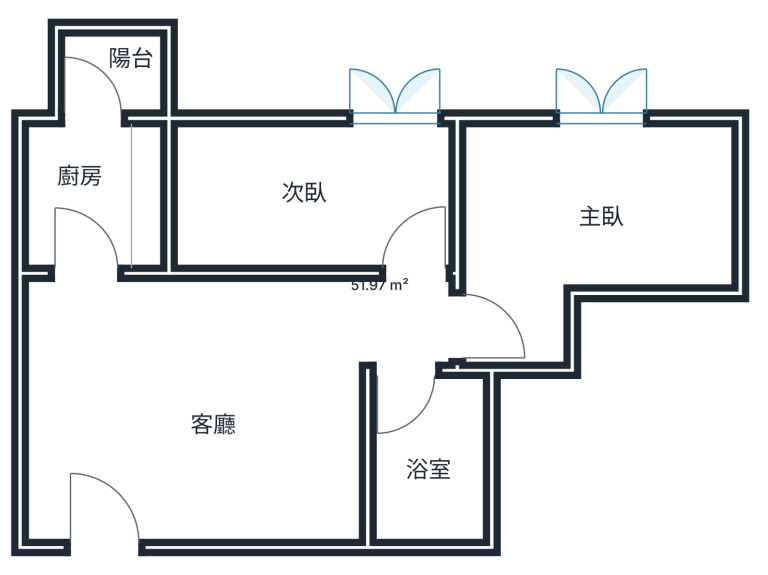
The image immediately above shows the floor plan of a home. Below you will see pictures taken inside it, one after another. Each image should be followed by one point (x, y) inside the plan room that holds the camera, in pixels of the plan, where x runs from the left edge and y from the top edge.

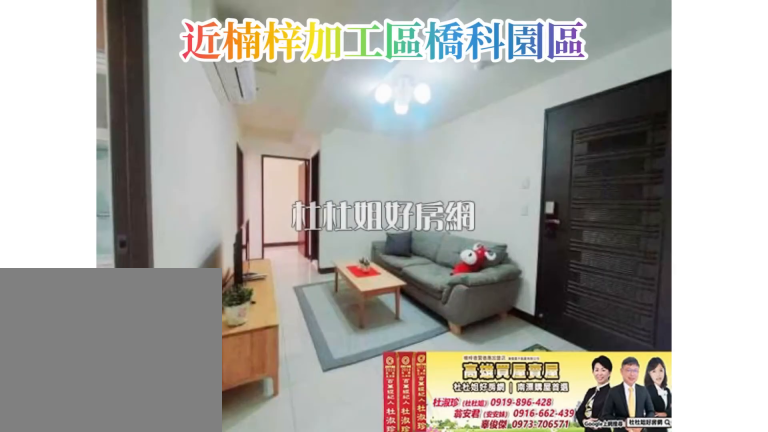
(207, 343)
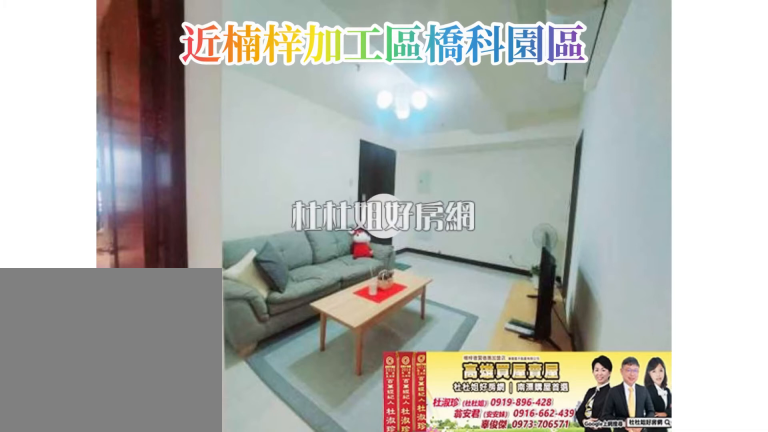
(207, 344)
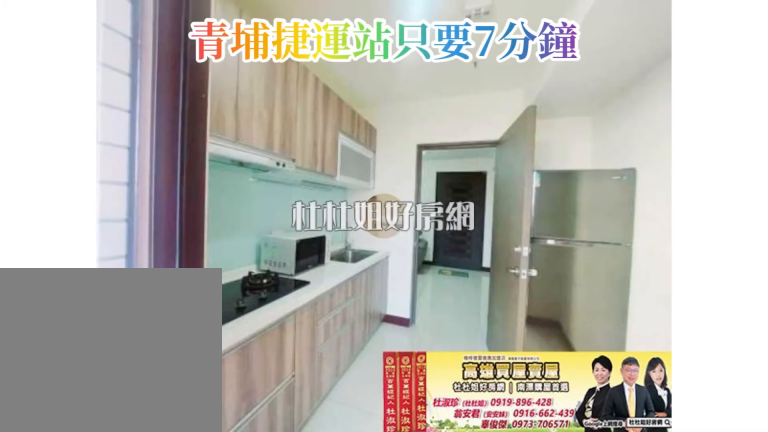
(55, 221)
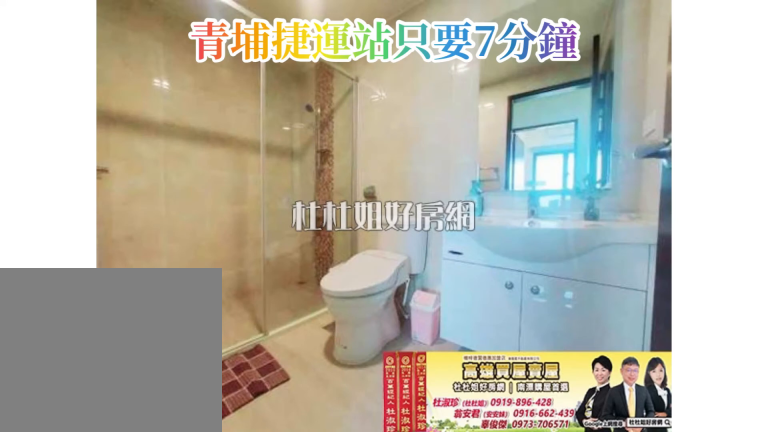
(438, 520)
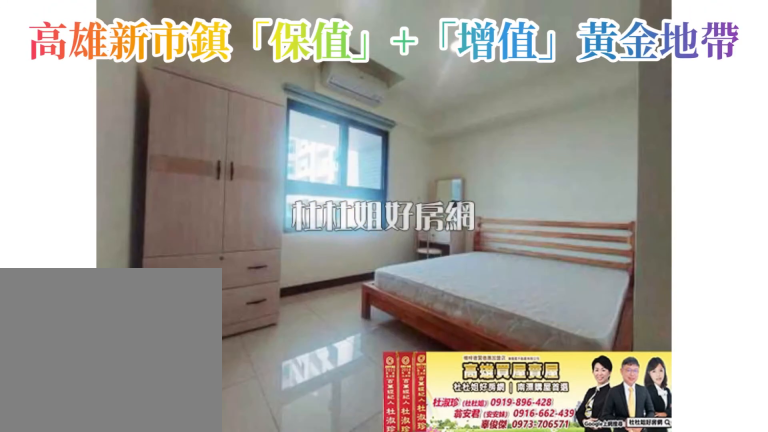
(688, 220)
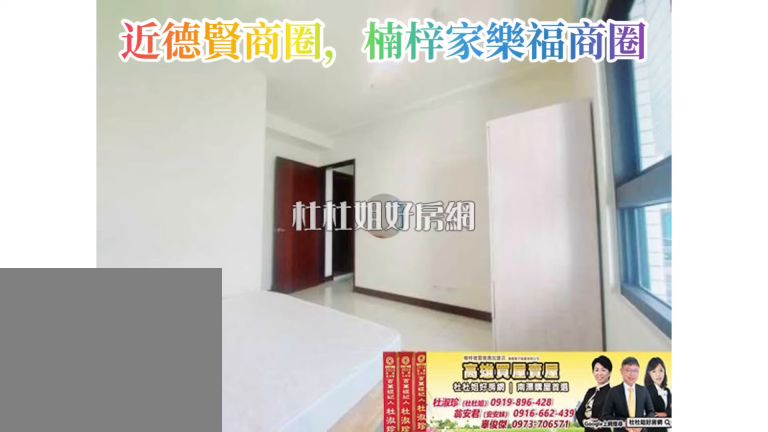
(688, 220)
